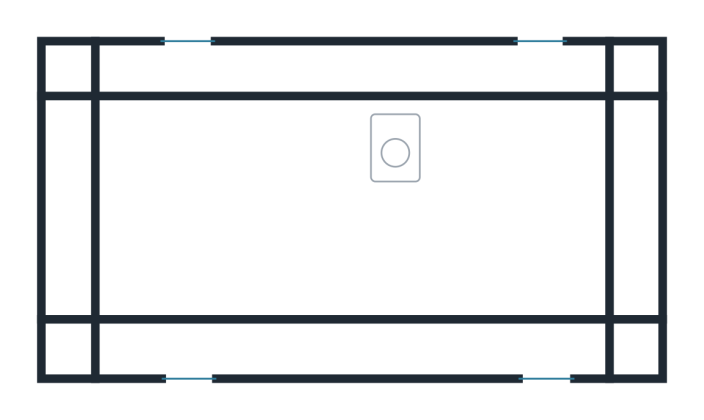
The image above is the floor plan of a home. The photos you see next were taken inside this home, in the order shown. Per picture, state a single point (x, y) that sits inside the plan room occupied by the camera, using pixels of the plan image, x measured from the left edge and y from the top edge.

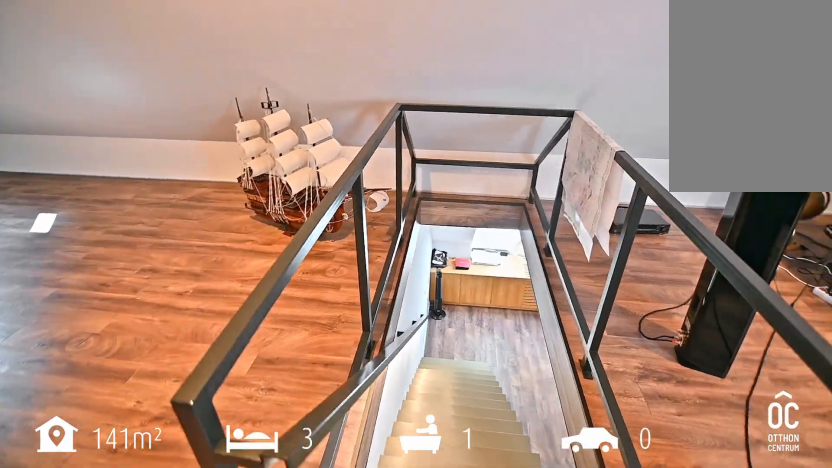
(395, 149)
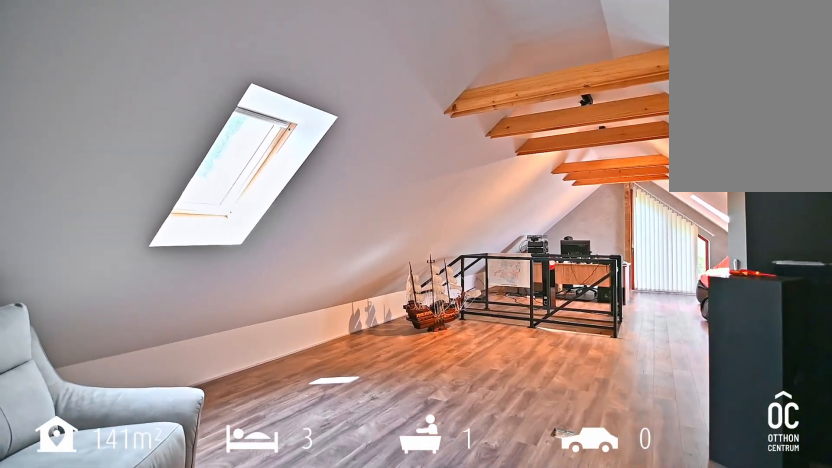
(351, 210)
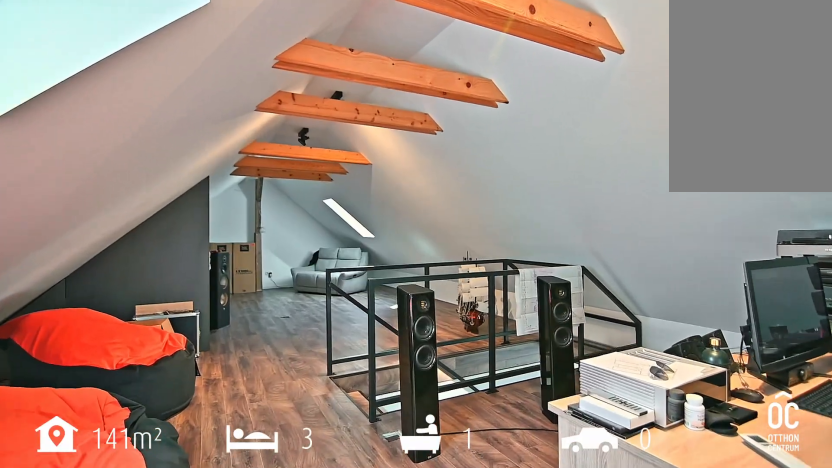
(351, 210)
